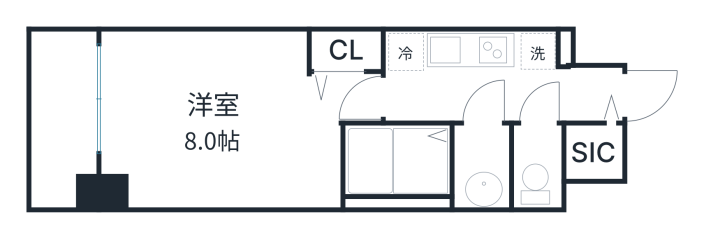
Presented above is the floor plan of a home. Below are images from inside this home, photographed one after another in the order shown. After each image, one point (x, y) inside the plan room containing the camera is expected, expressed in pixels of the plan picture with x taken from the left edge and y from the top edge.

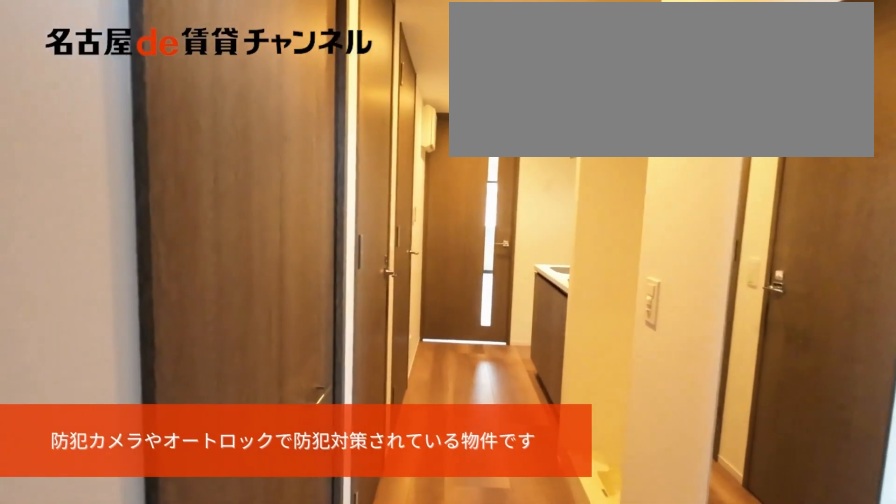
(592, 93)
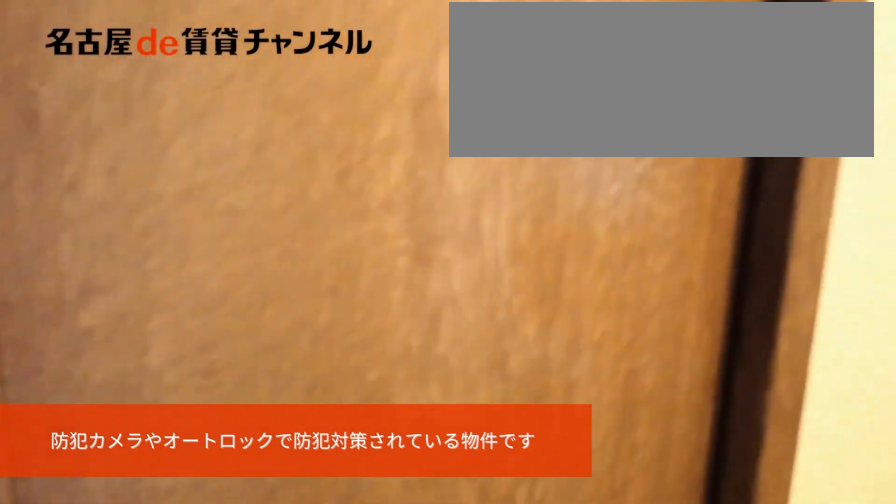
(592, 93)
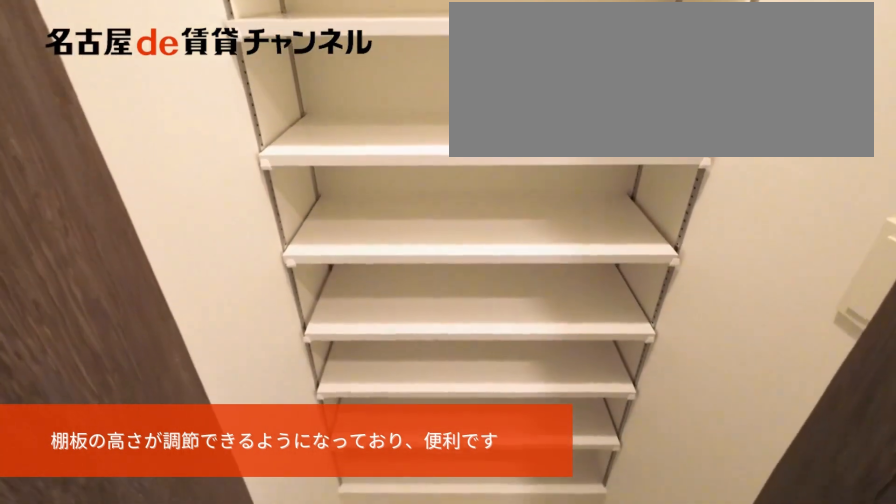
(592, 152)
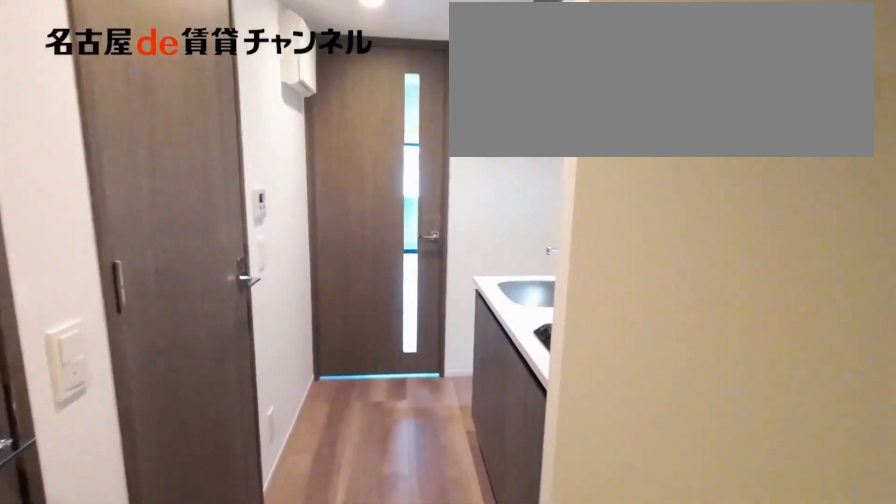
(478, 95)
